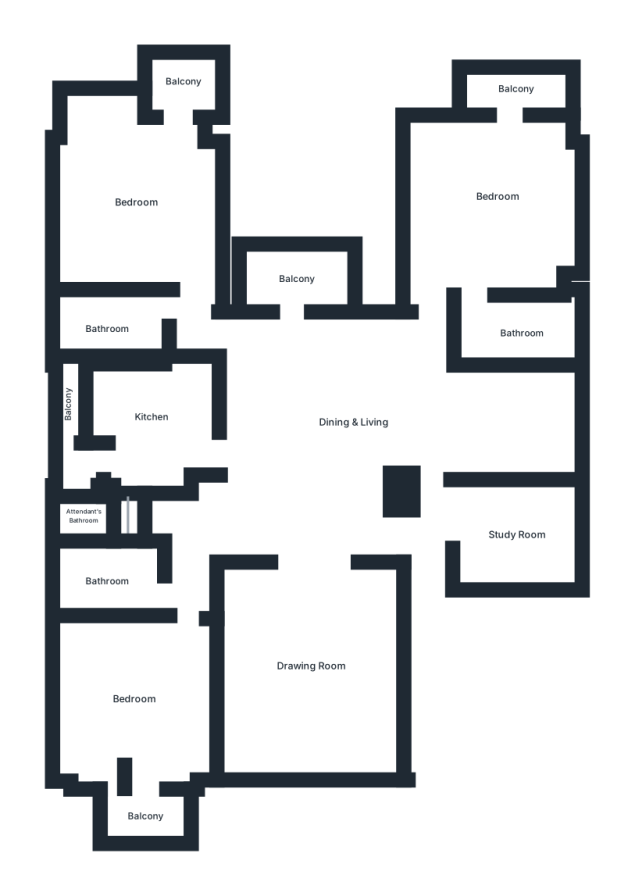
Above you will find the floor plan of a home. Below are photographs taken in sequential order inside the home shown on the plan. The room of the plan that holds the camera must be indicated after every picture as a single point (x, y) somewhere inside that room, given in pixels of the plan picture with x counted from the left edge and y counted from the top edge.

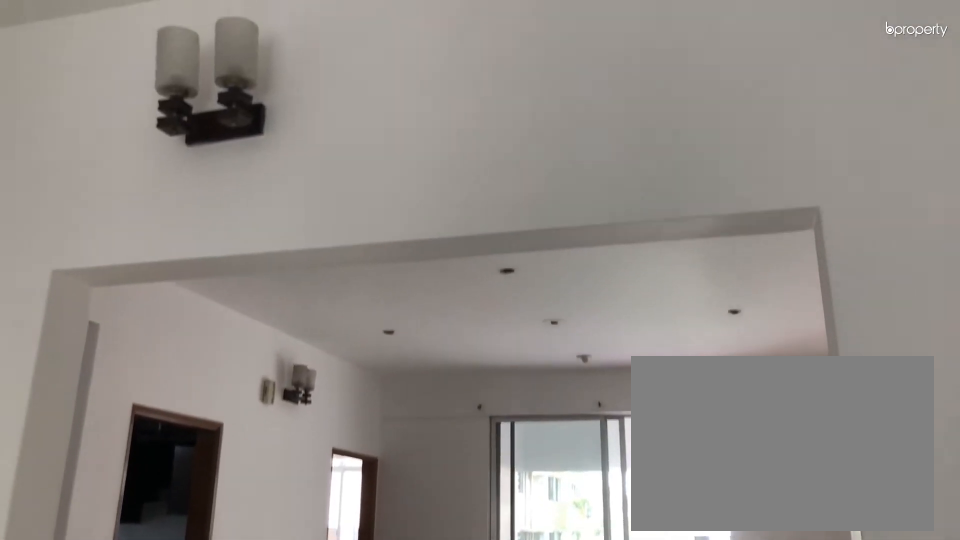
(307, 660)
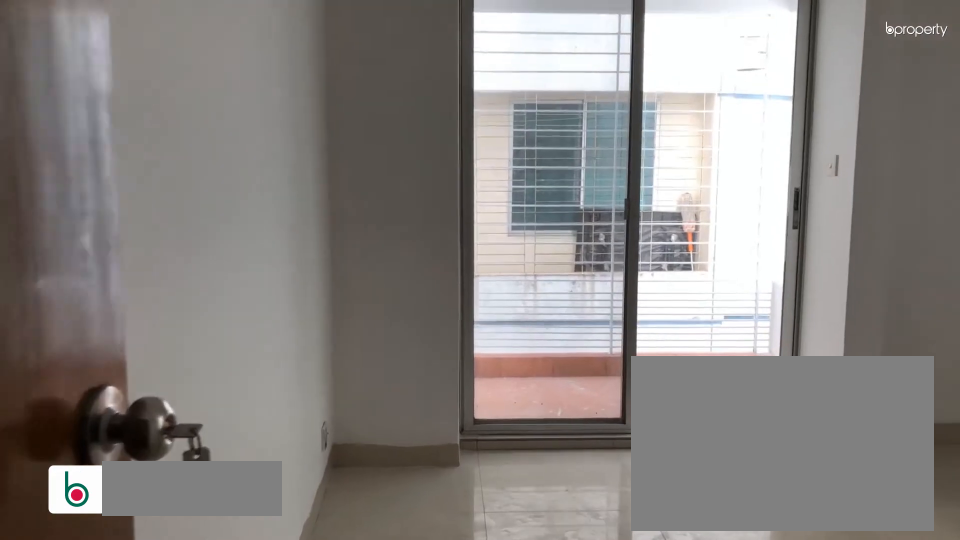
(134, 697)
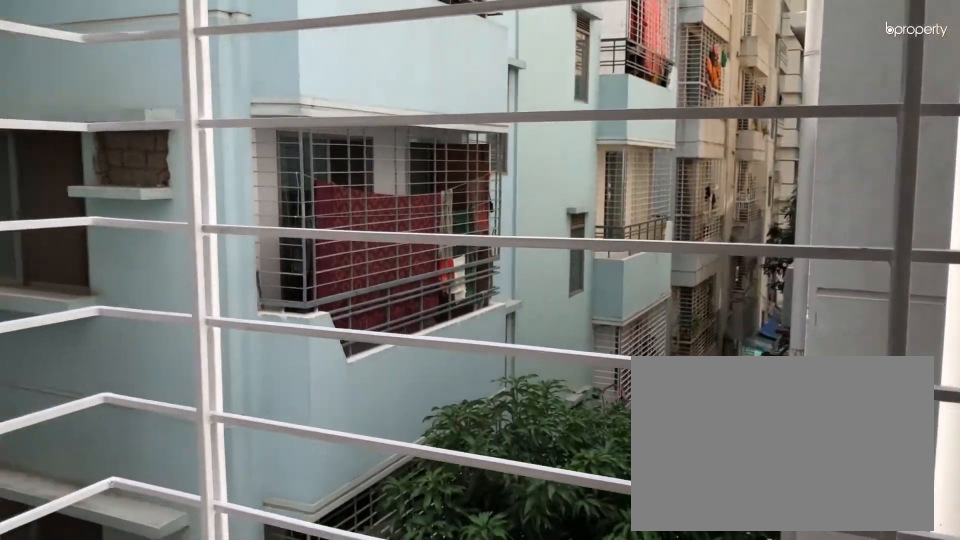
(147, 806)
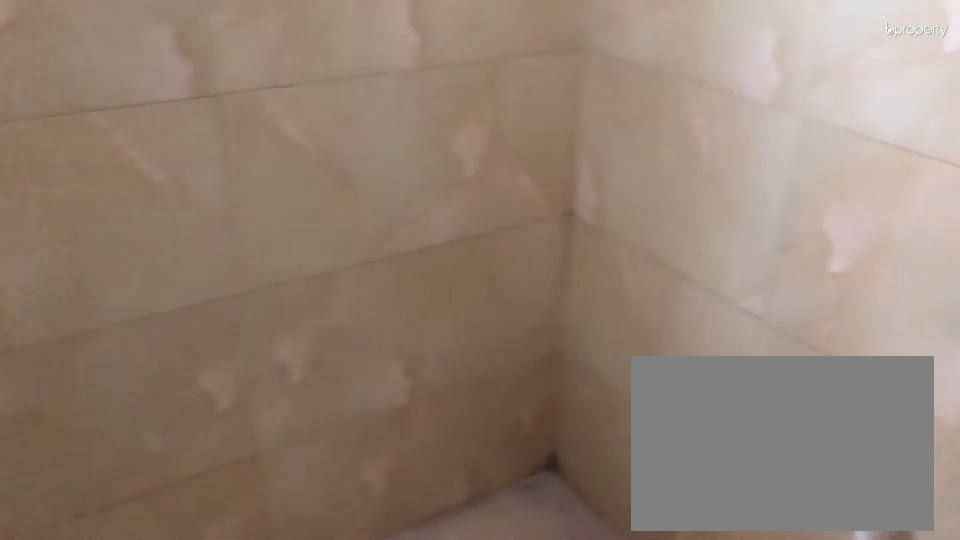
(110, 577)
